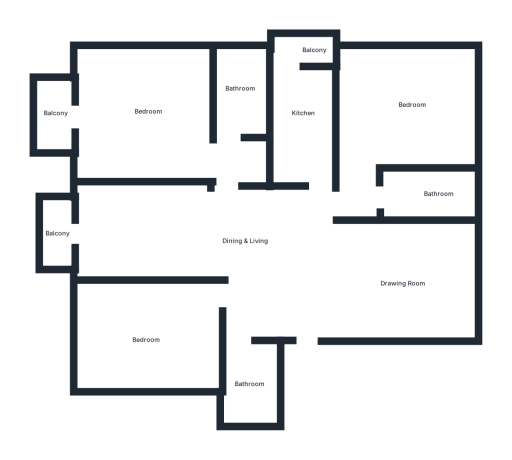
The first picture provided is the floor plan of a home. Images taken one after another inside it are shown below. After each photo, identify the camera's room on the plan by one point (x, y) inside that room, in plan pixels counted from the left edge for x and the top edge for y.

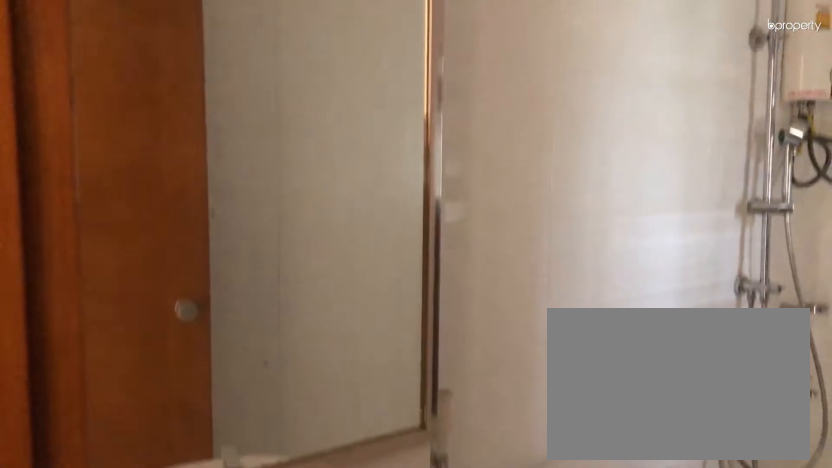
(247, 385)
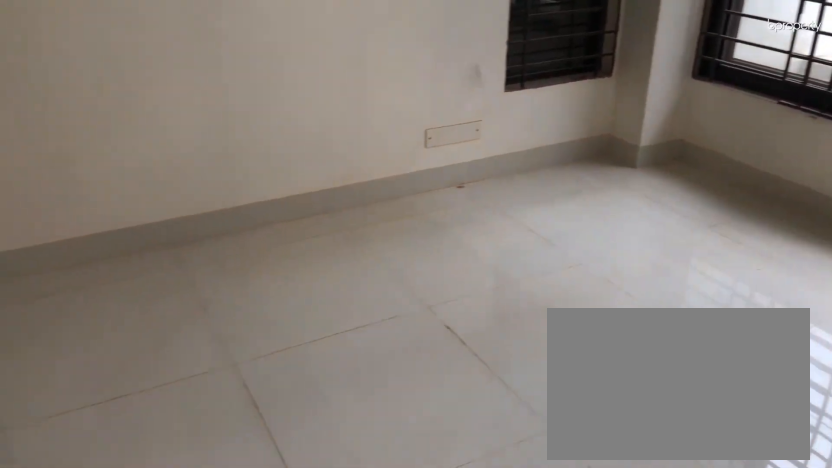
(144, 339)
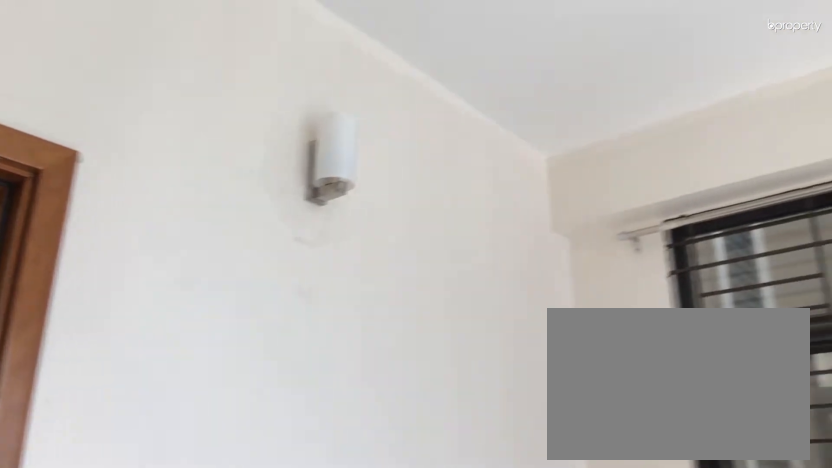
(144, 339)
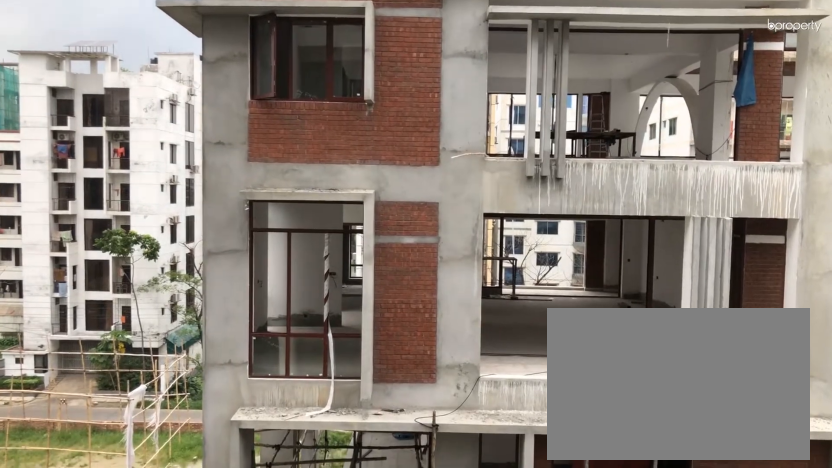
(55, 234)
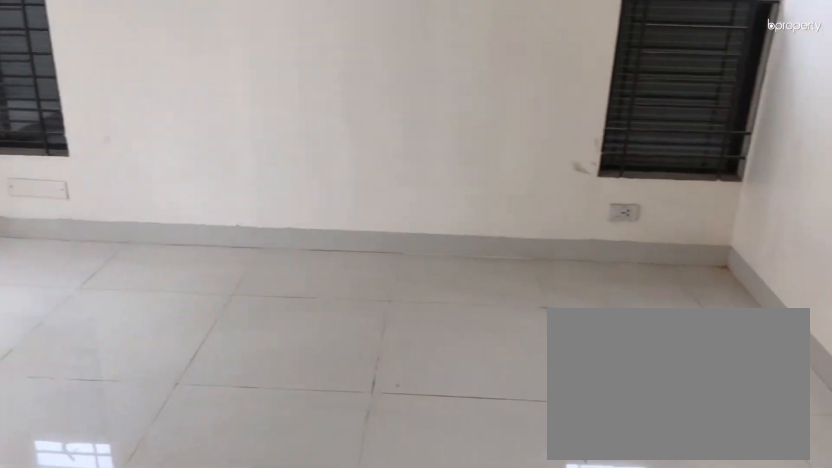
(144, 113)
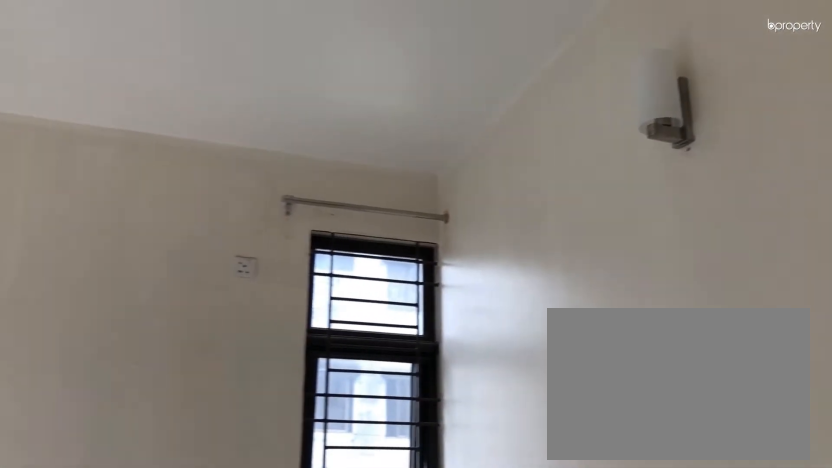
(144, 113)
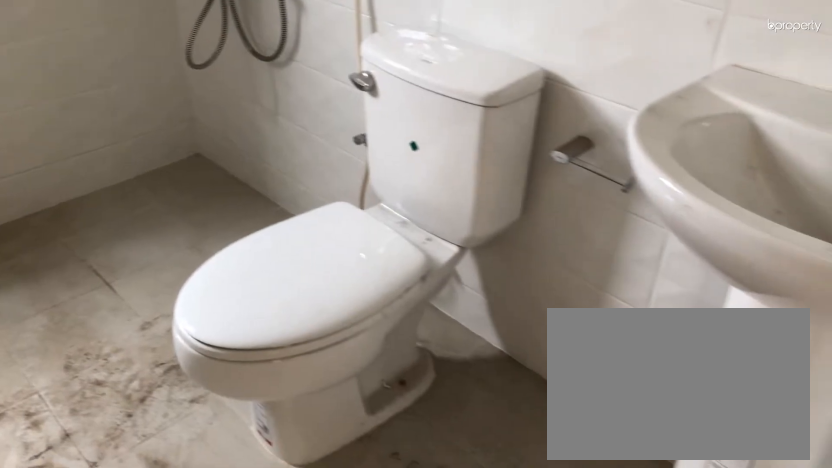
(239, 92)
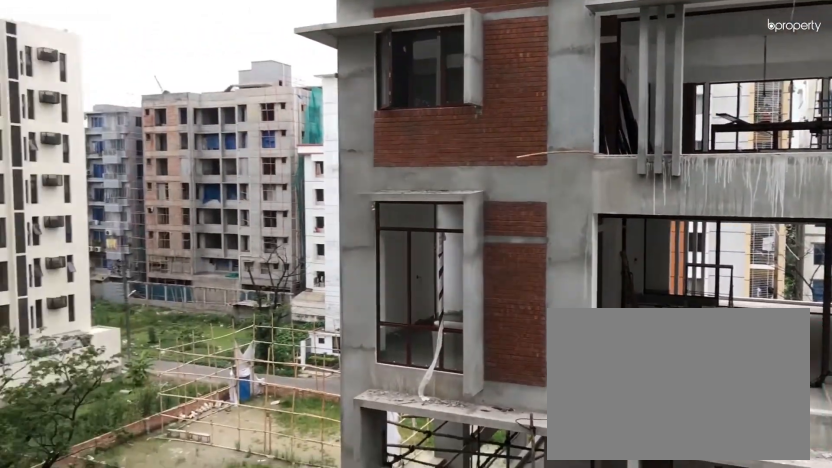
(52, 116)
